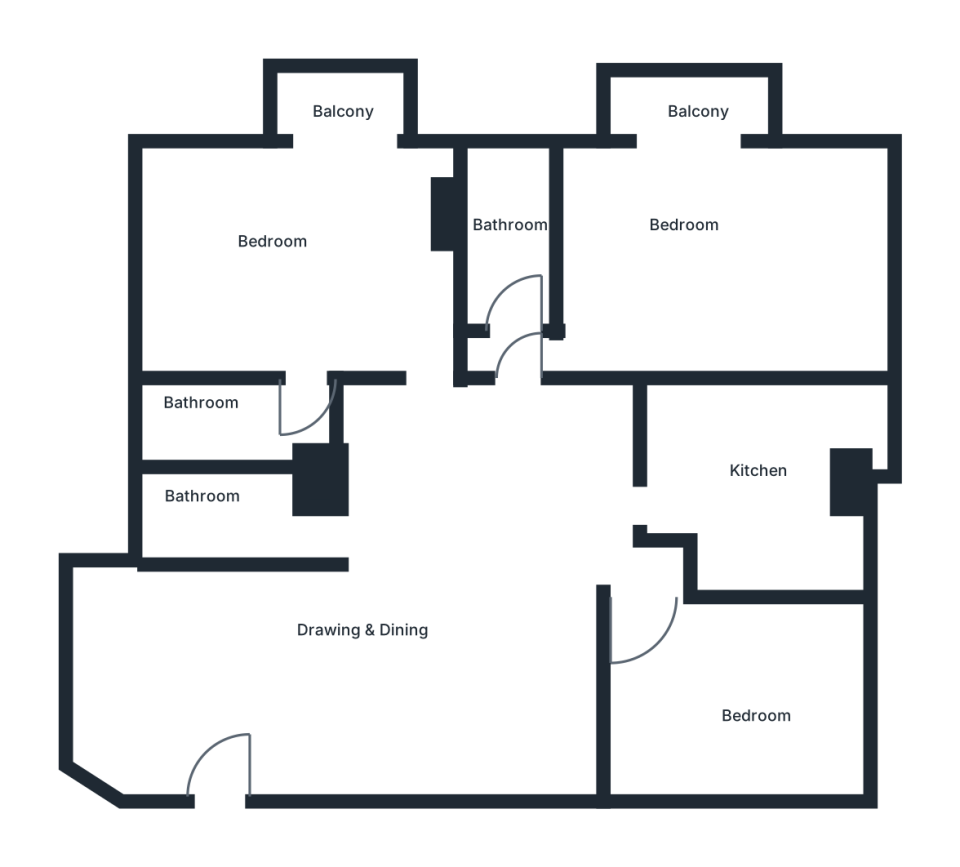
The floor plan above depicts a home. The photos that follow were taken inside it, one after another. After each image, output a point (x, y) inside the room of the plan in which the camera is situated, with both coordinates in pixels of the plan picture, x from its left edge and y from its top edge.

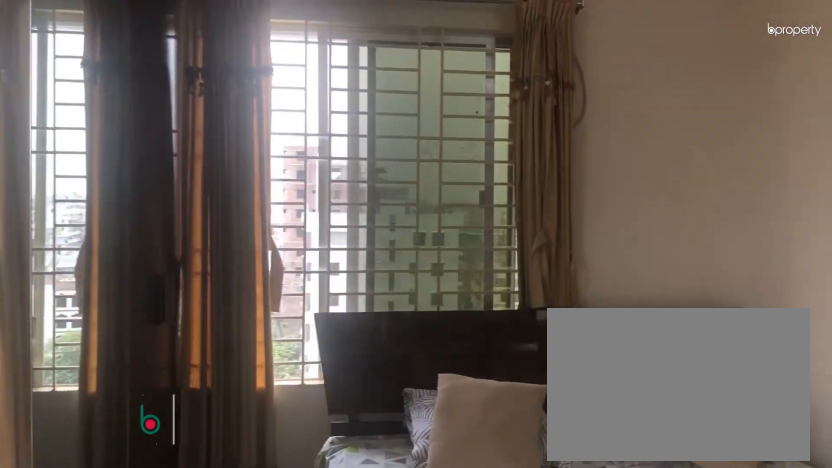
(712, 267)
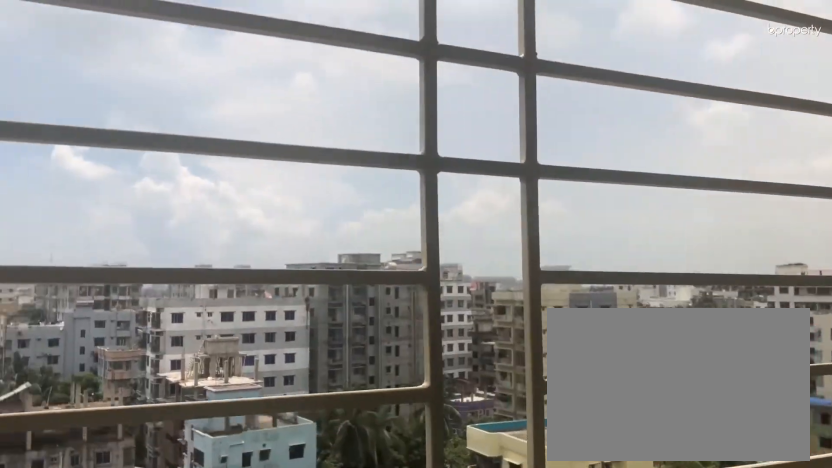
(692, 113)
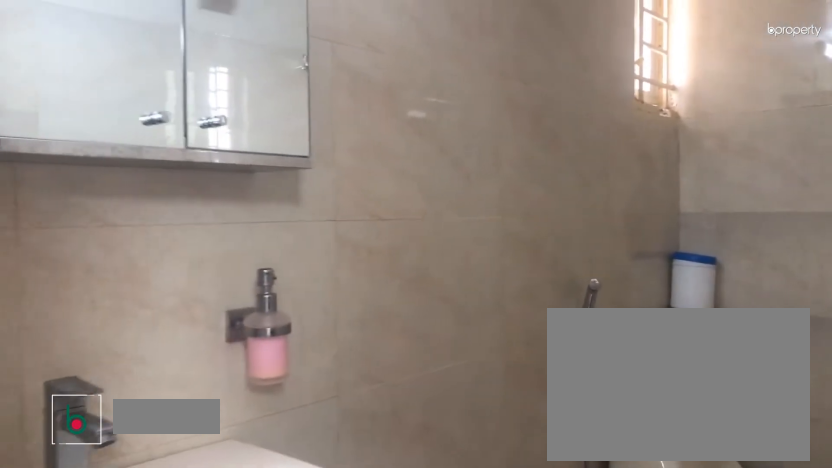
(512, 234)
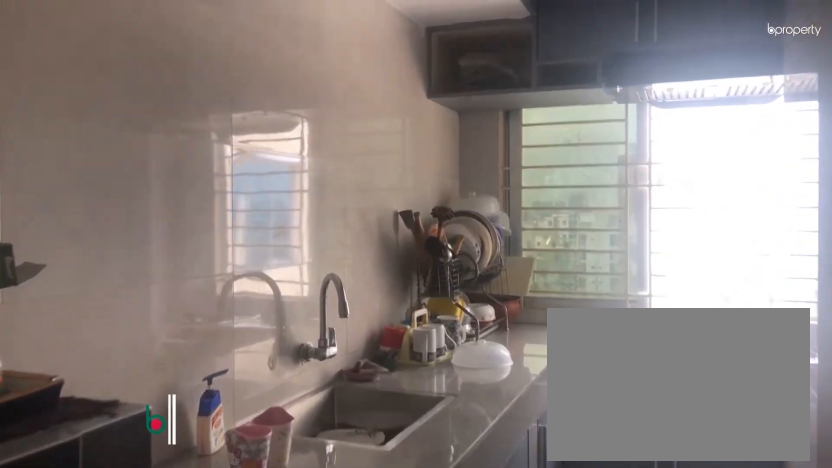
(756, 504)
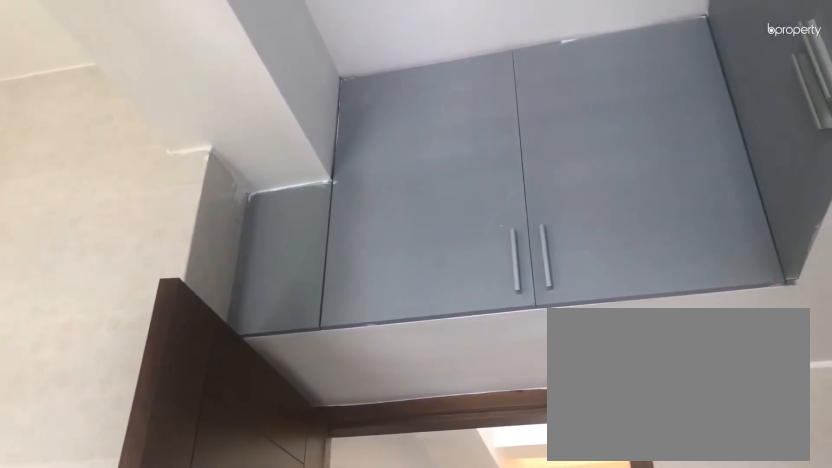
(756, 504)
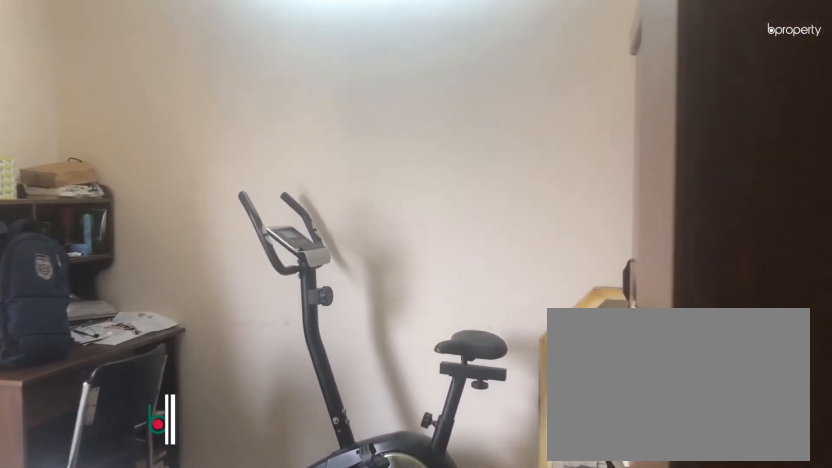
(742, 677)
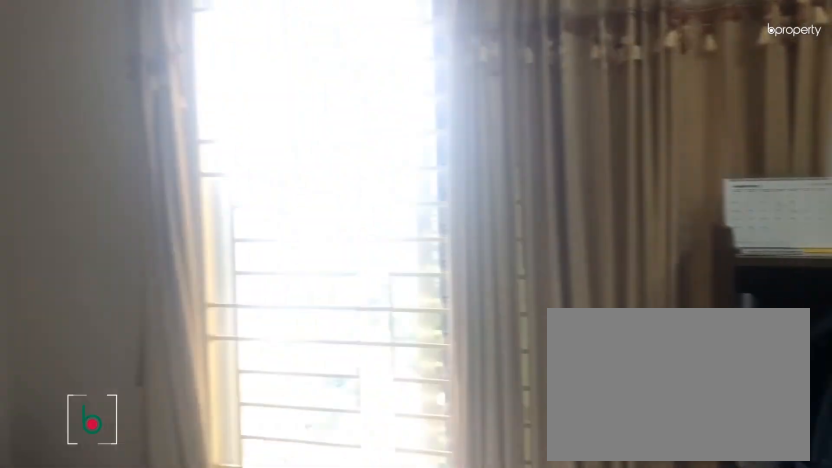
(742, 677)
